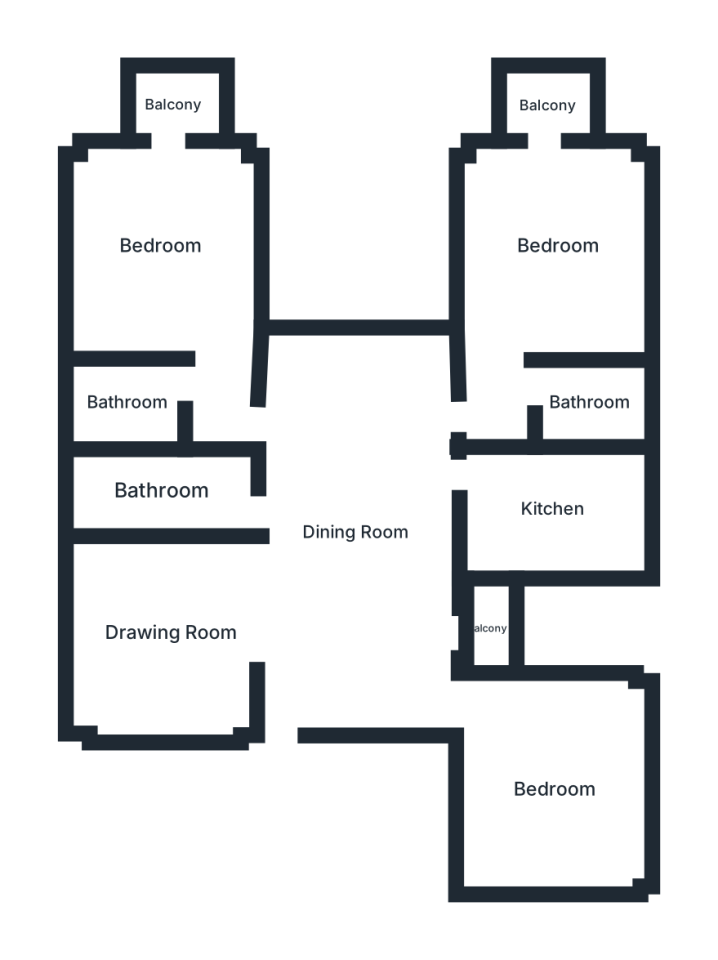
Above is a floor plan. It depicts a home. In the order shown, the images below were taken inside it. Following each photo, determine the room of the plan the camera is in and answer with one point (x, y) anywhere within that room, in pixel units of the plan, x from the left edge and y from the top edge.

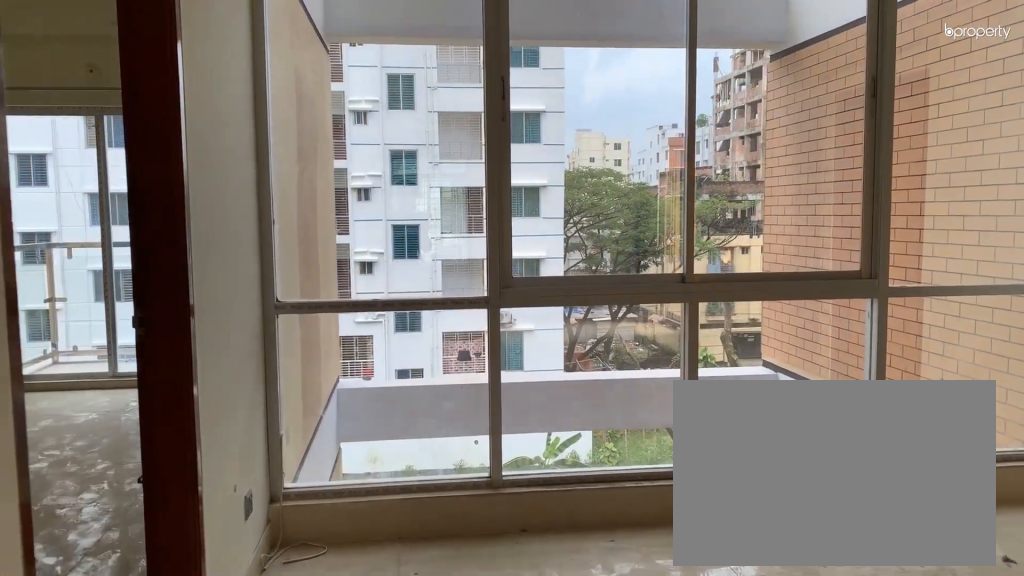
(351, 529)
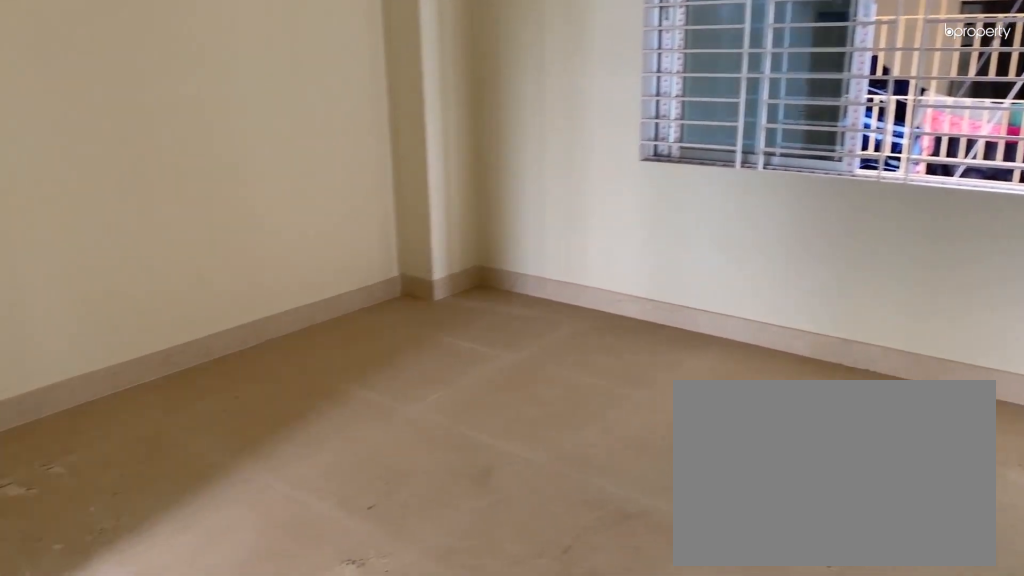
(172, 633)
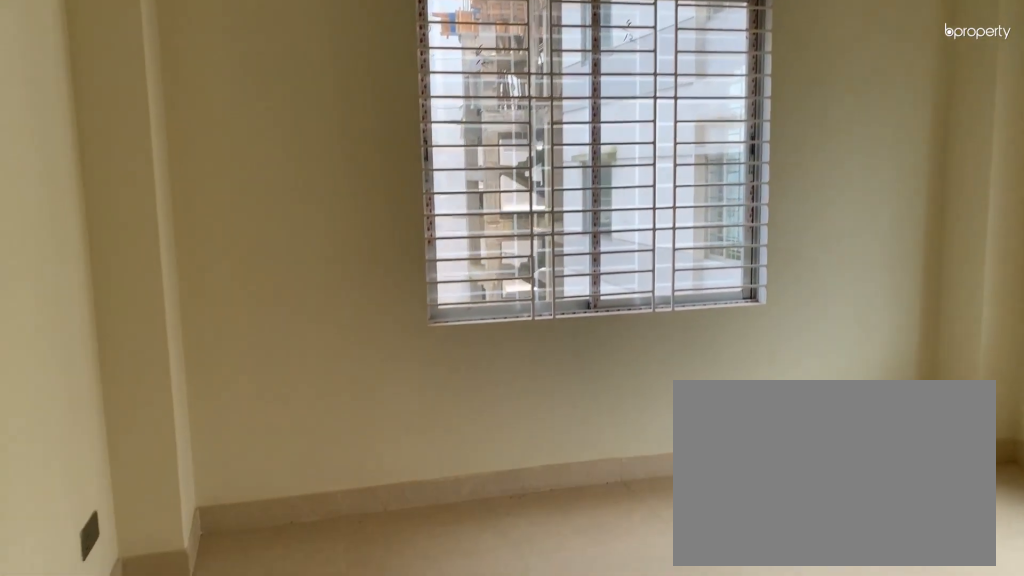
(554, 786)
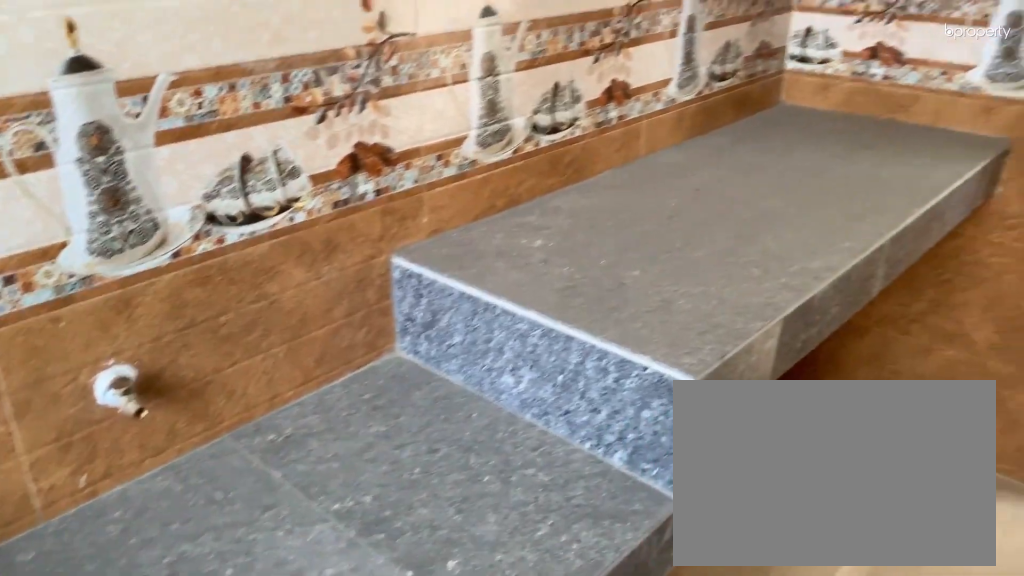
(545, 509)
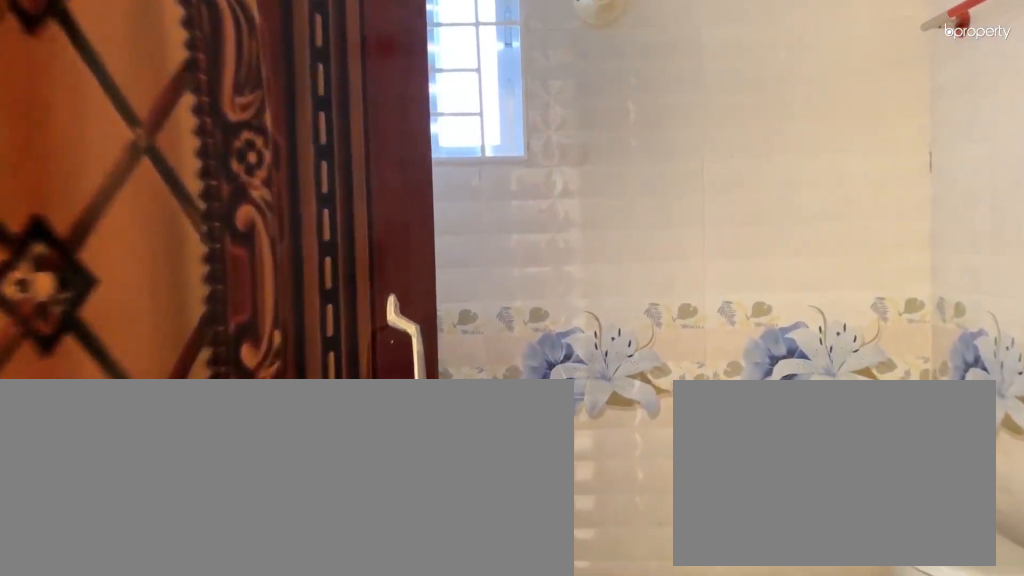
(589, 405)
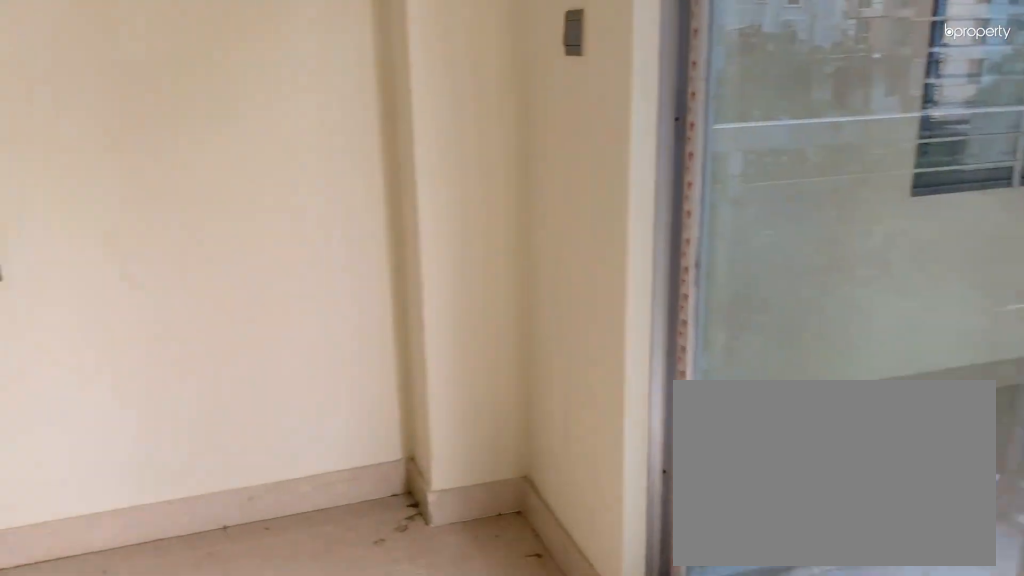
(162, 246)
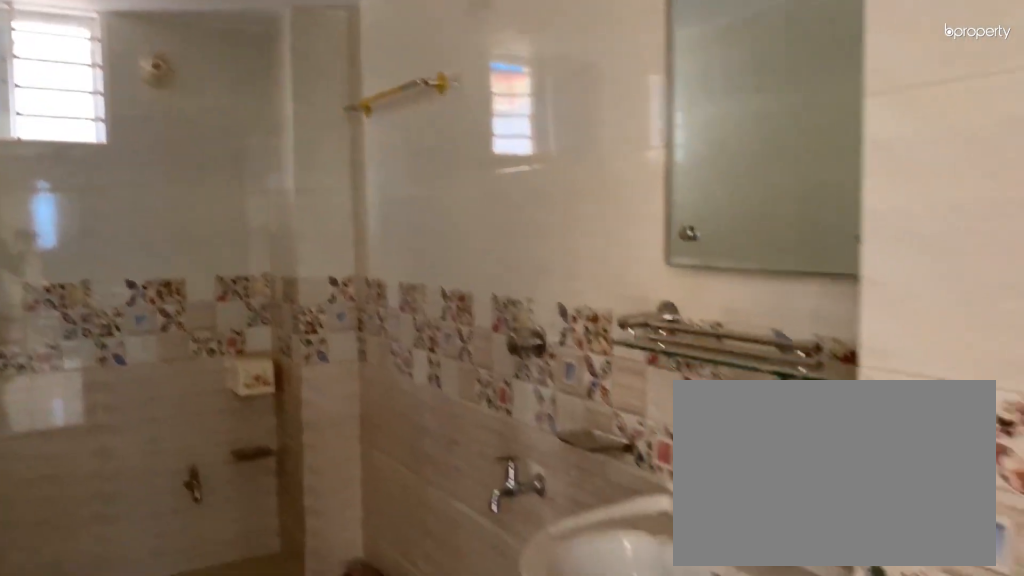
(163, 491)
